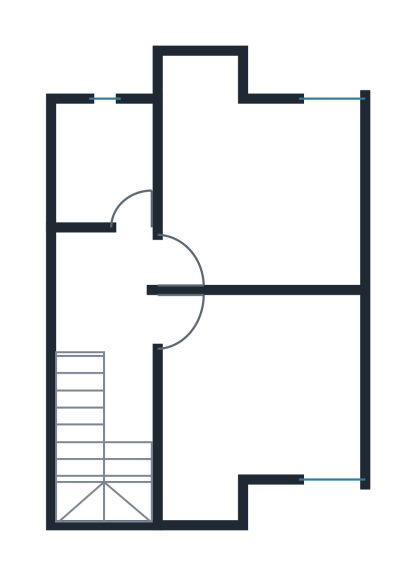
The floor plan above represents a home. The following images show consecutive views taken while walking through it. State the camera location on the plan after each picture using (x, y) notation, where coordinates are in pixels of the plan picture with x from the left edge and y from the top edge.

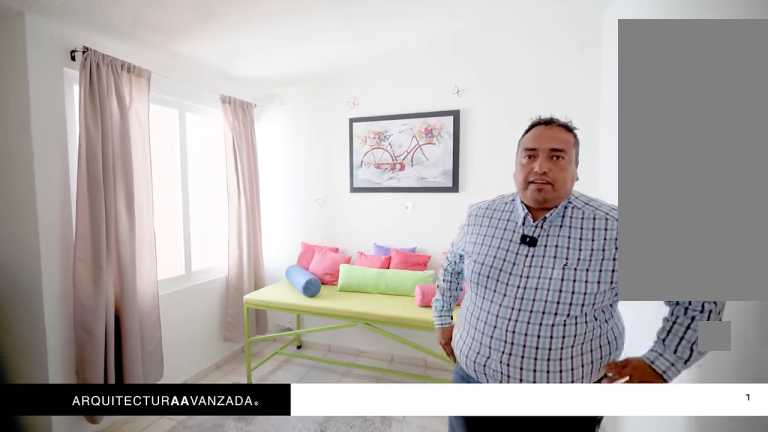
(179, 261)
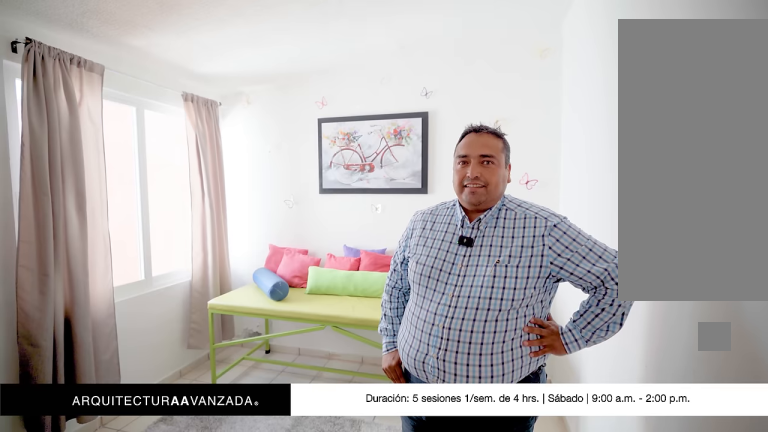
(180, 261)
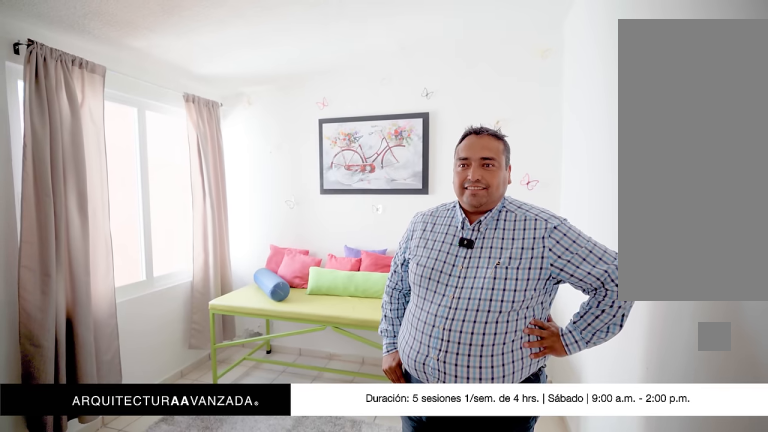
(179, 261)
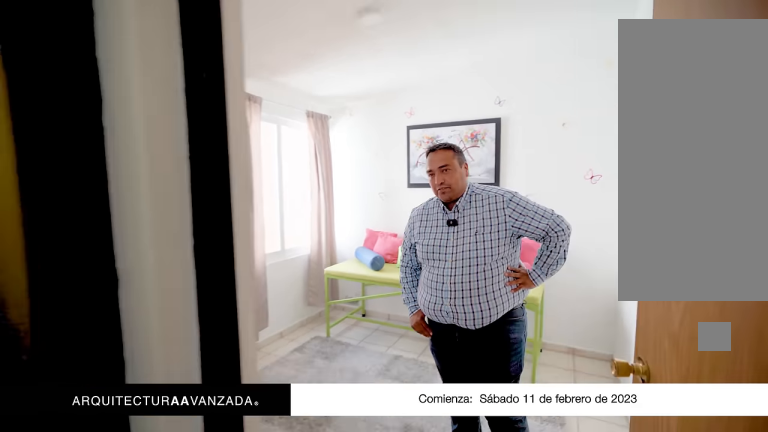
(178, 261)
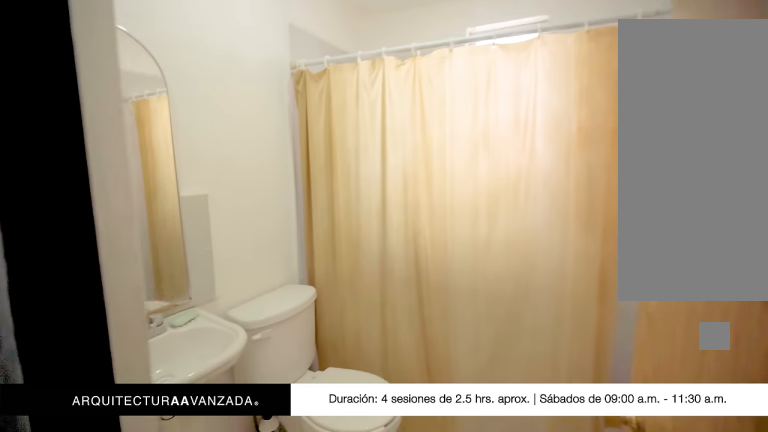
(147, 257)
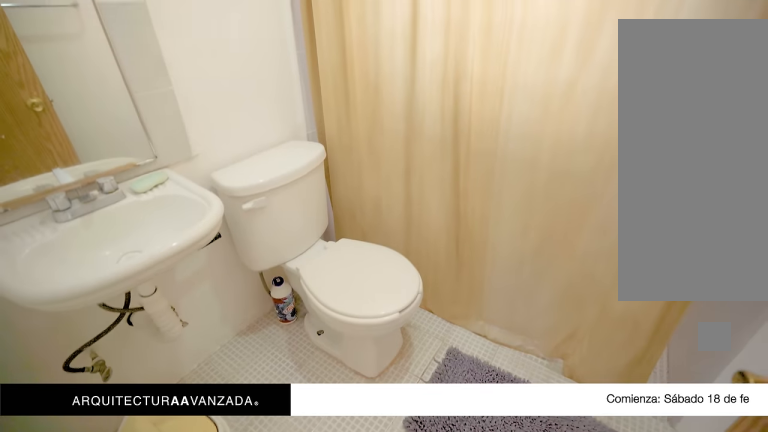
(136, 246)
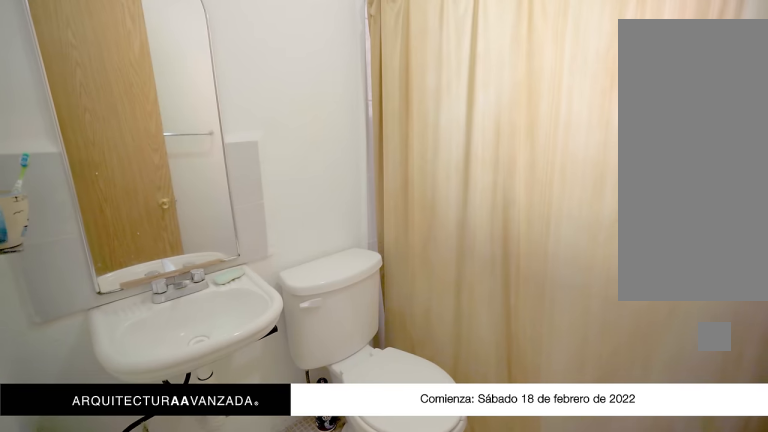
(132, 207)
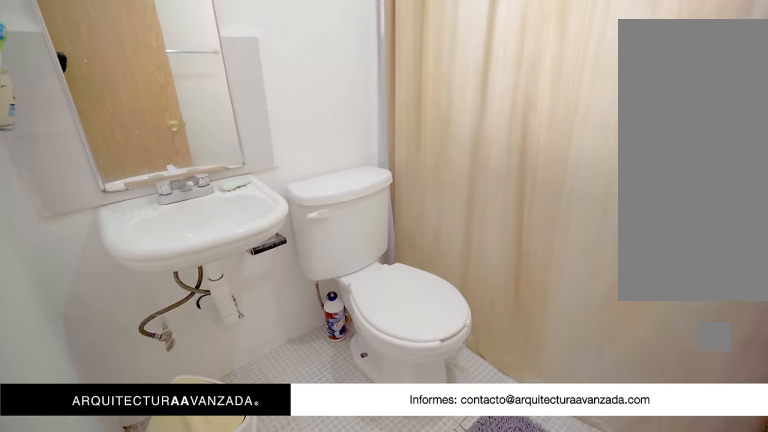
(132, 207)
